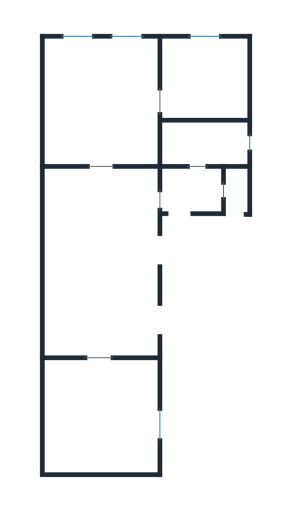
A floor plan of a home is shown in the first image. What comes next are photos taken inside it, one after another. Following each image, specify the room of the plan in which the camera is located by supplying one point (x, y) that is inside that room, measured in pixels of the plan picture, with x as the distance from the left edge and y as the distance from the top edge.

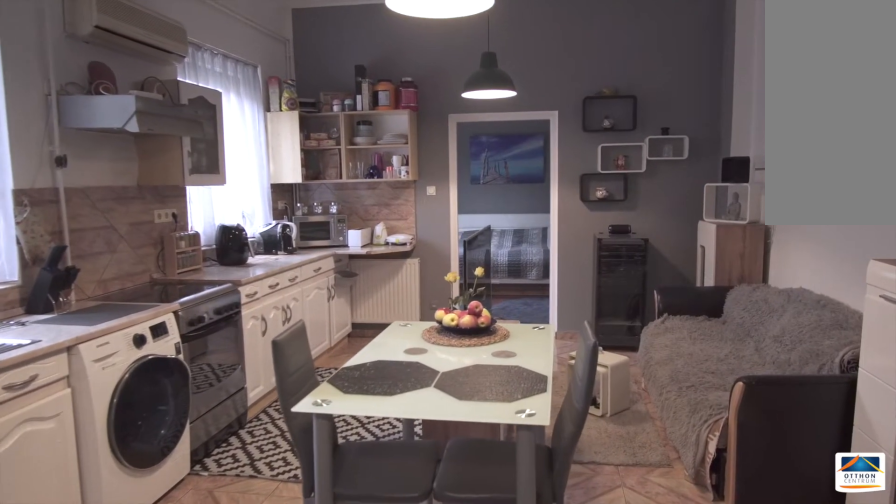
(95, 262)
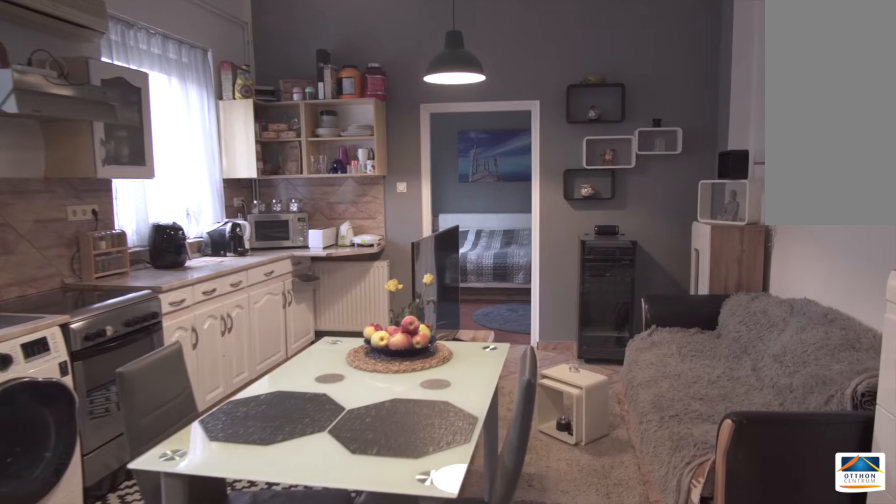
(95, 262)
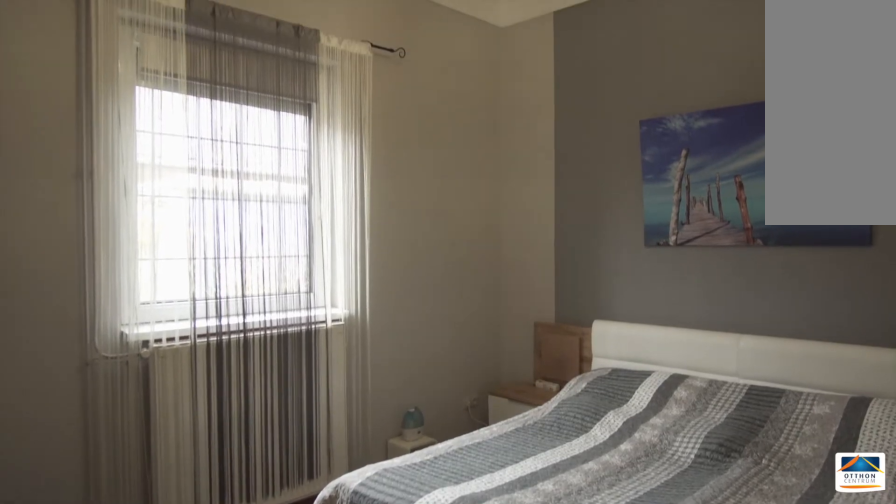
(95, 419)
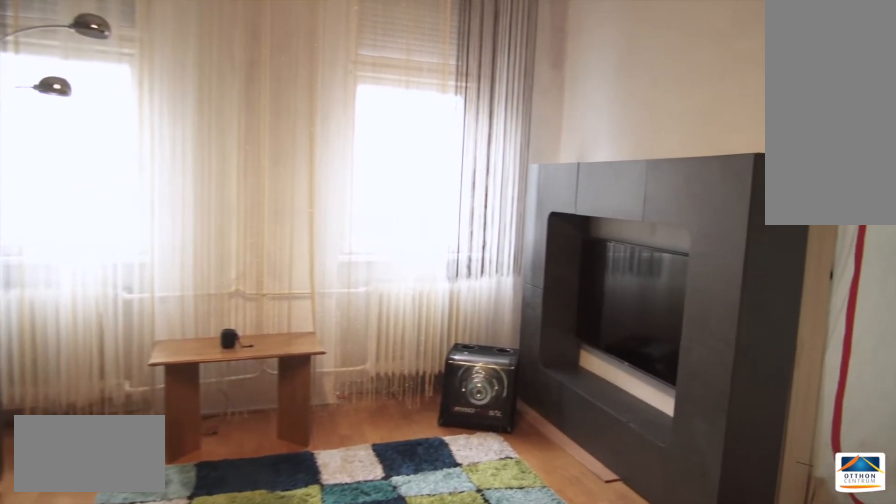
(95, 94)
